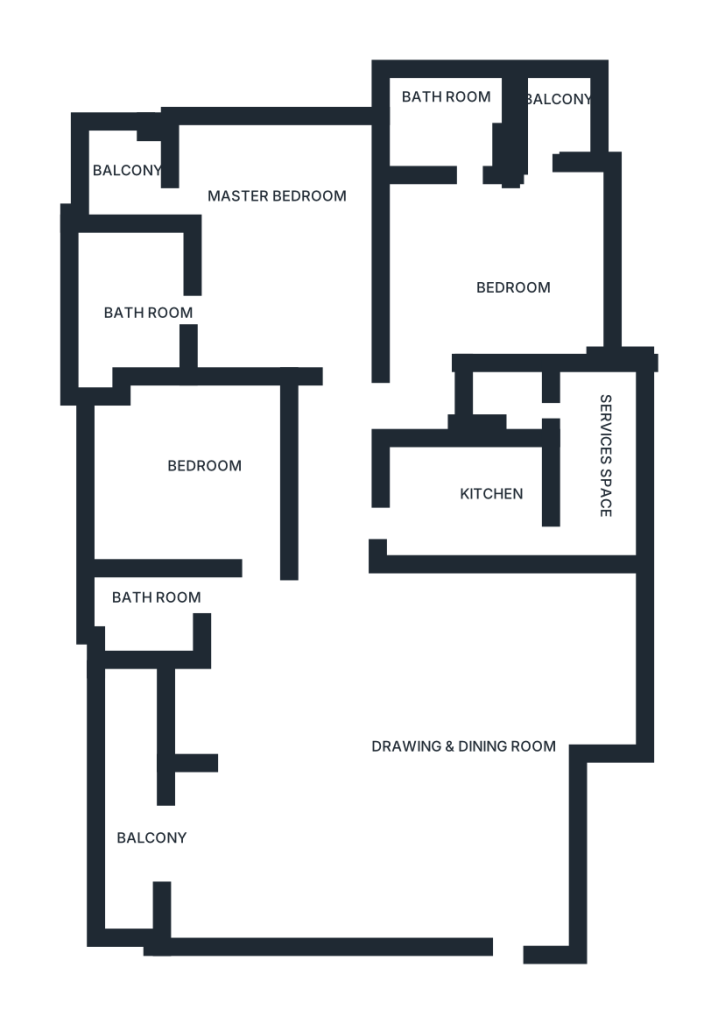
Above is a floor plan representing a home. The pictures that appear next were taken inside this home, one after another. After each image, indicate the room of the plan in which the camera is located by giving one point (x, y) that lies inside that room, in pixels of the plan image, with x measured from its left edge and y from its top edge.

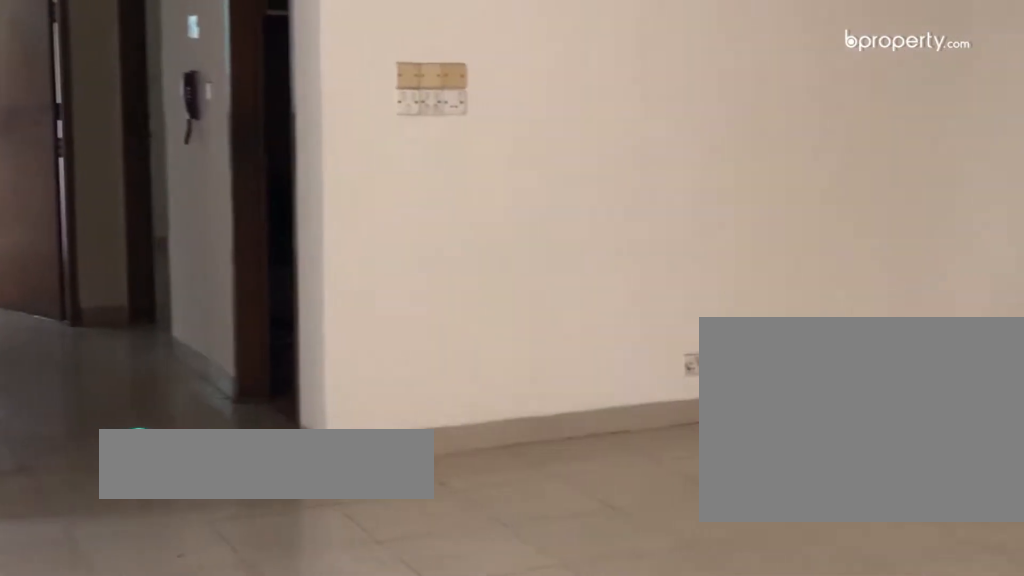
(390, 808)
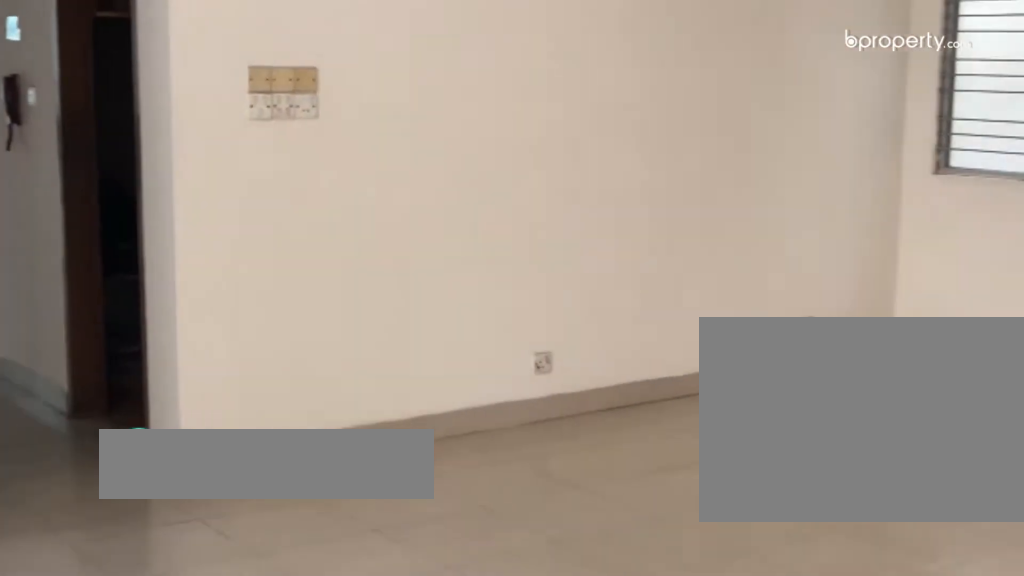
(390, 808)
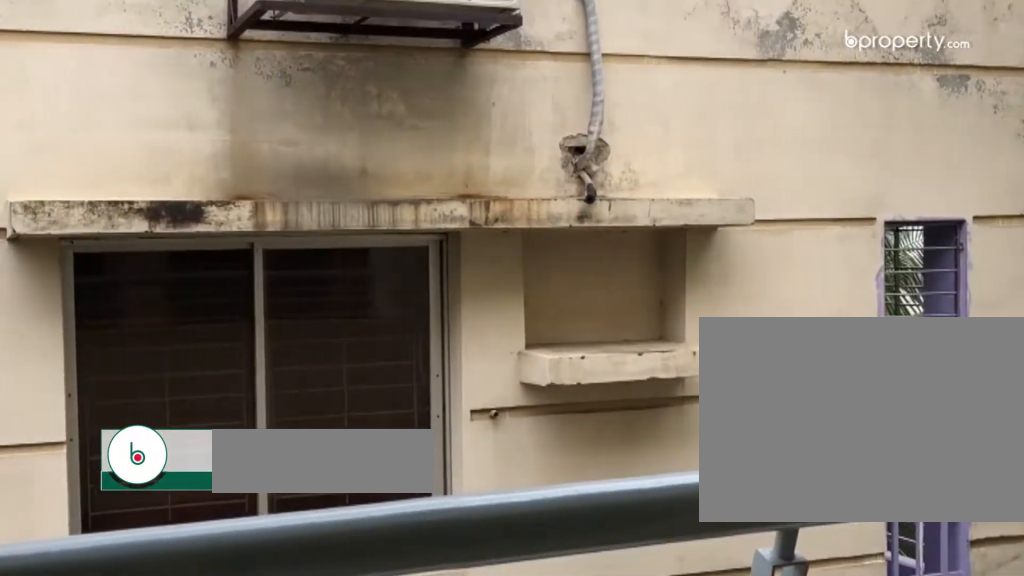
(144, 861)
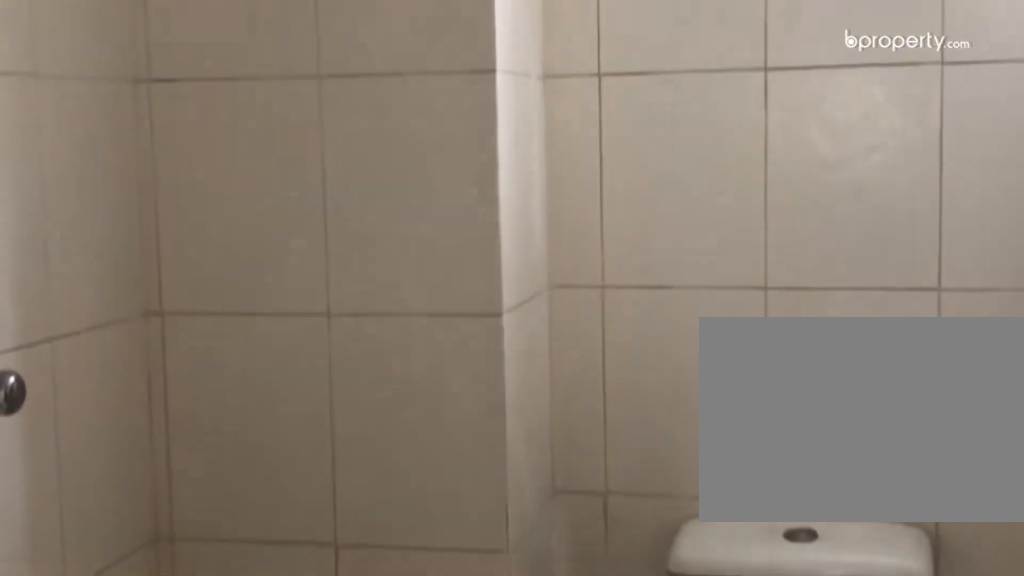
(167, 615)
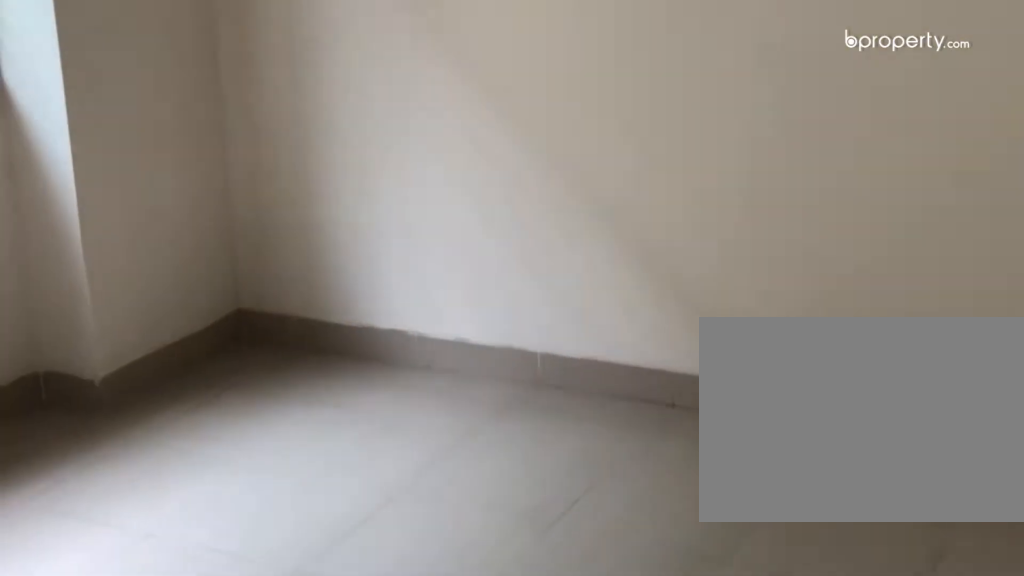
(229, 508)
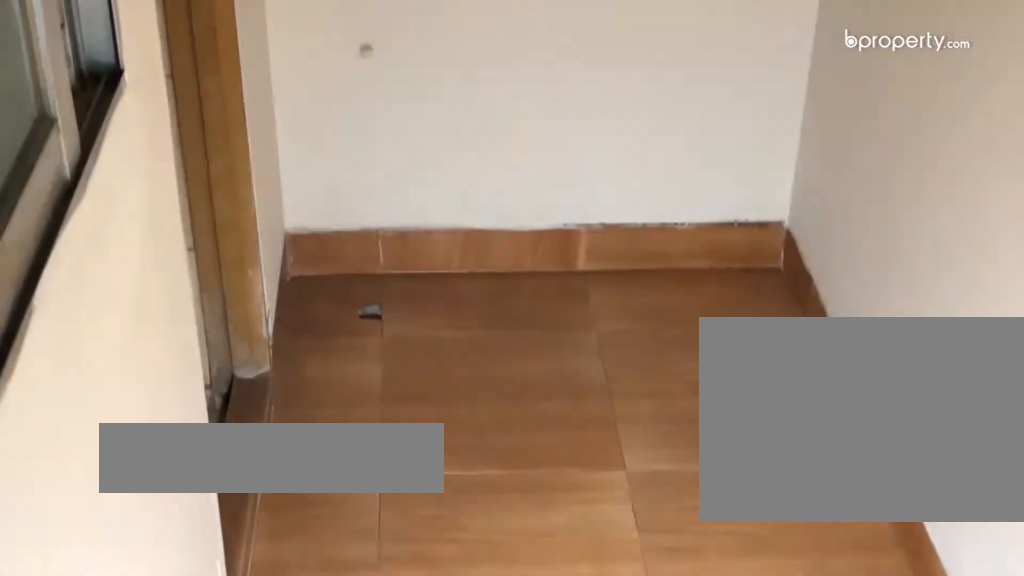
(608, 441)
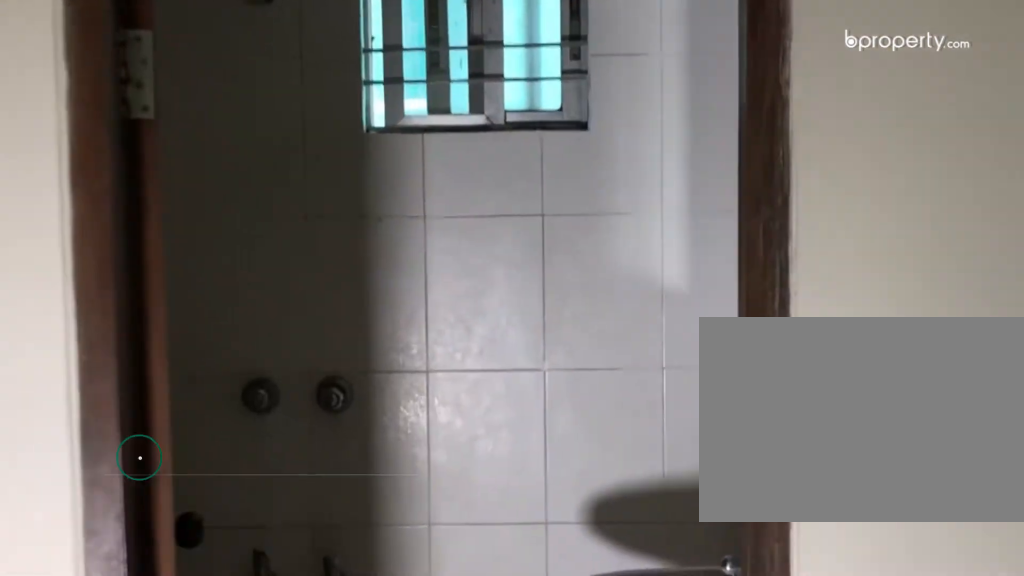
(471, 253)
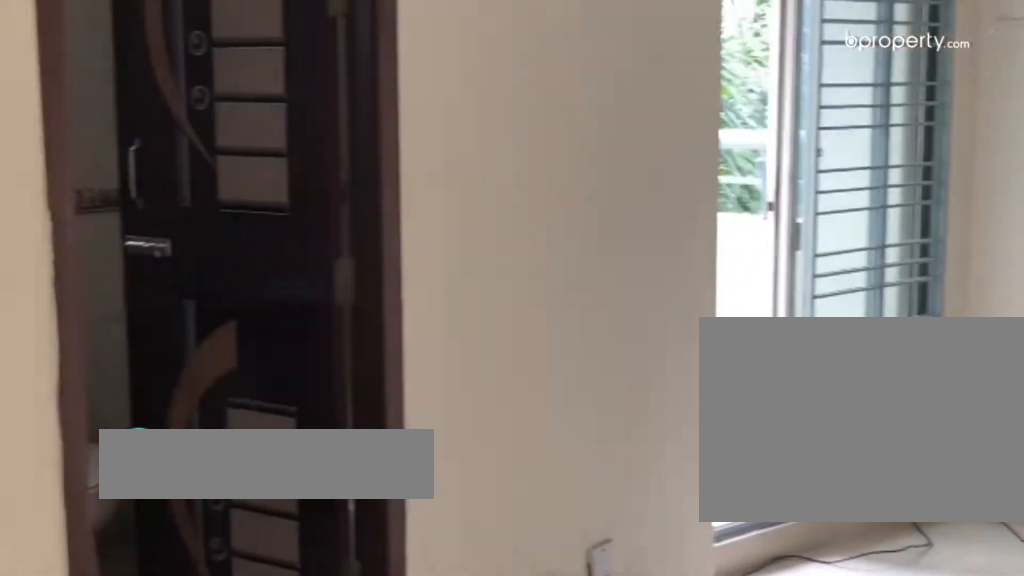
(285, 274)
